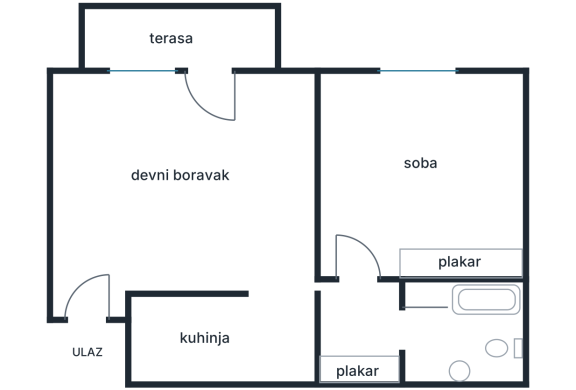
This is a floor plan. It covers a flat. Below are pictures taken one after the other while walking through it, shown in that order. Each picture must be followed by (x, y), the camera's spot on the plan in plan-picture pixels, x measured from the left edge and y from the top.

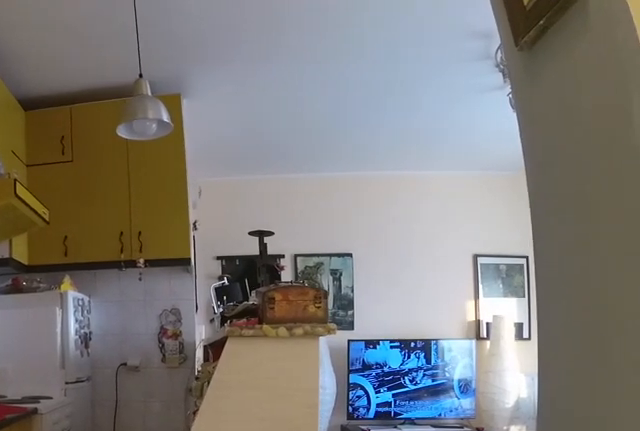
(346, 316)
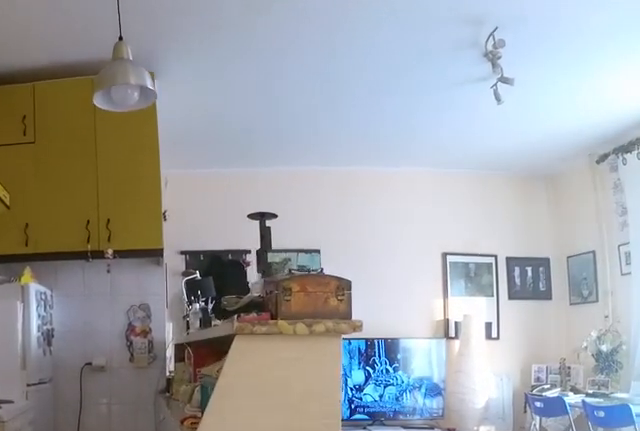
(323, 316)
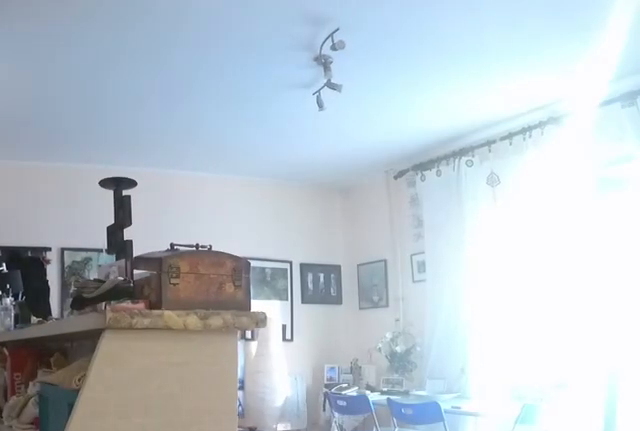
(288, 316)
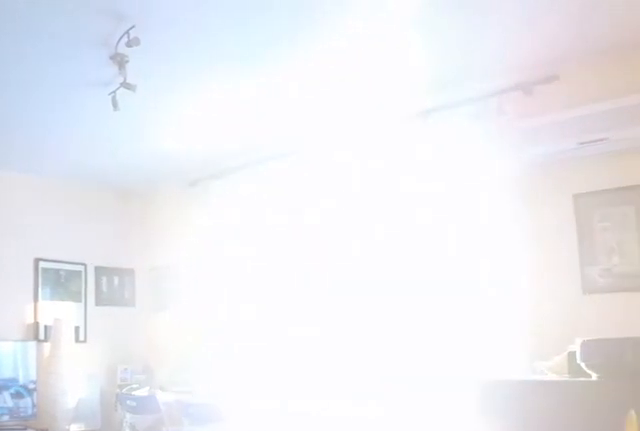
(284, 316)
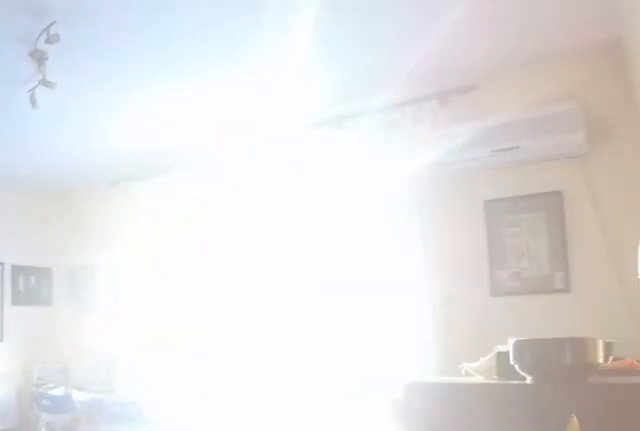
(282, 316)
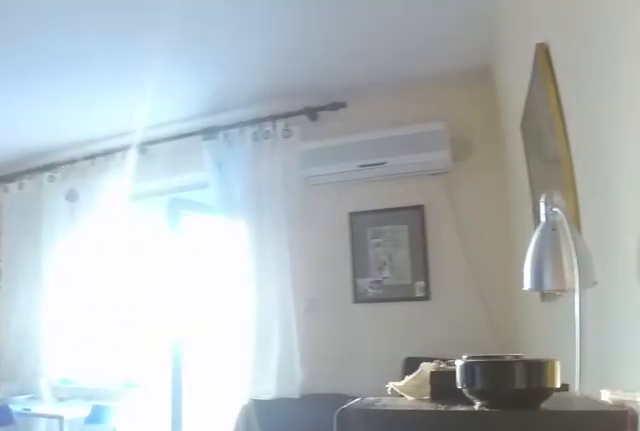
(280, 315)
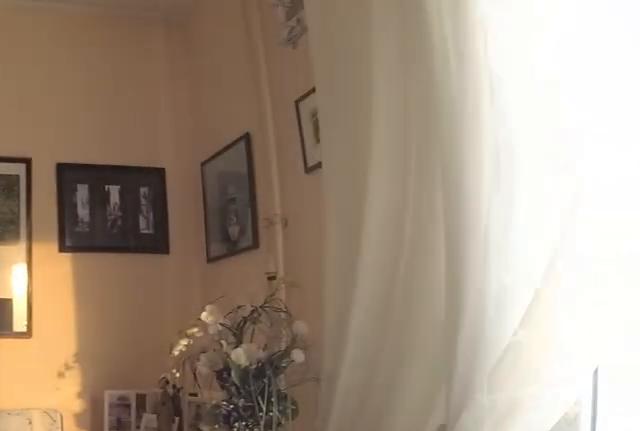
(228, 104)
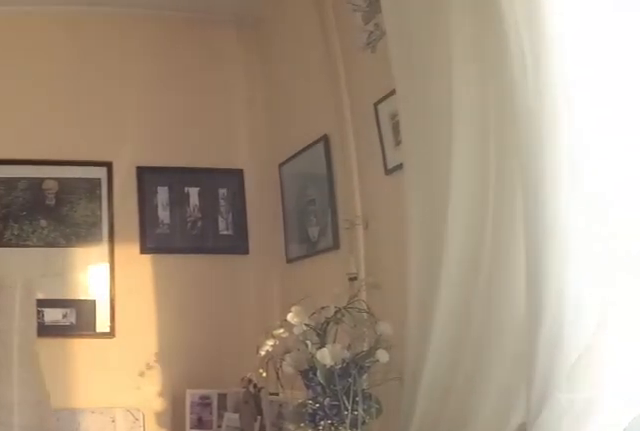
(228, 102)
